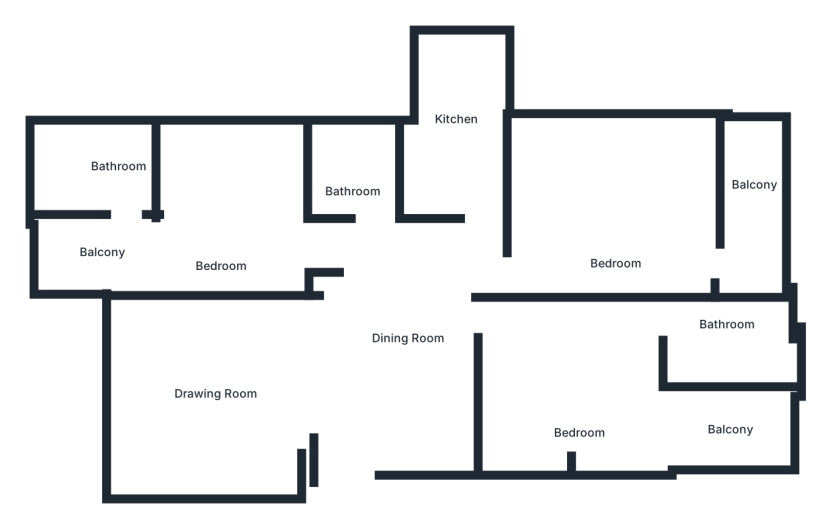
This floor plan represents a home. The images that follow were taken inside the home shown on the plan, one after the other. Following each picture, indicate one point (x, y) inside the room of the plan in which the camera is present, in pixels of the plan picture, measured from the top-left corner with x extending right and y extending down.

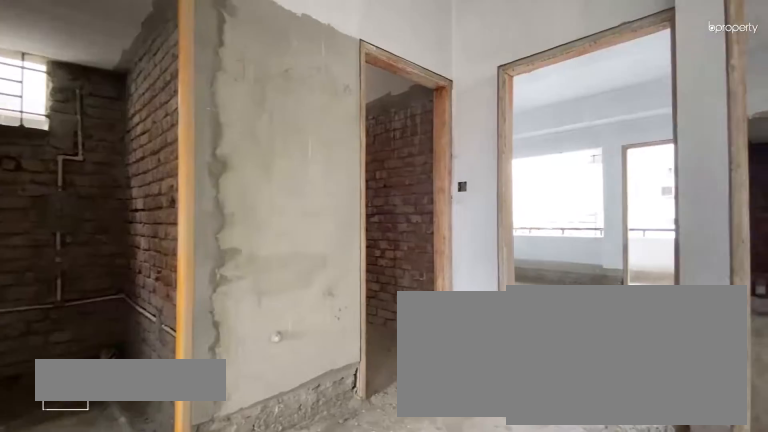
(411, 334)
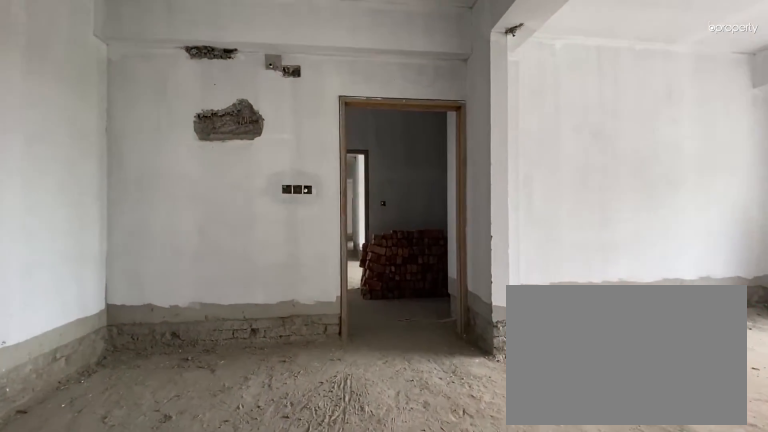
(411, 334)
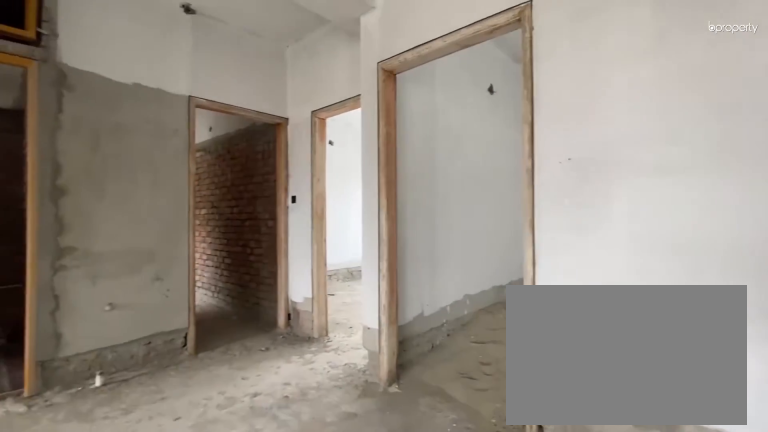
(411, 334)
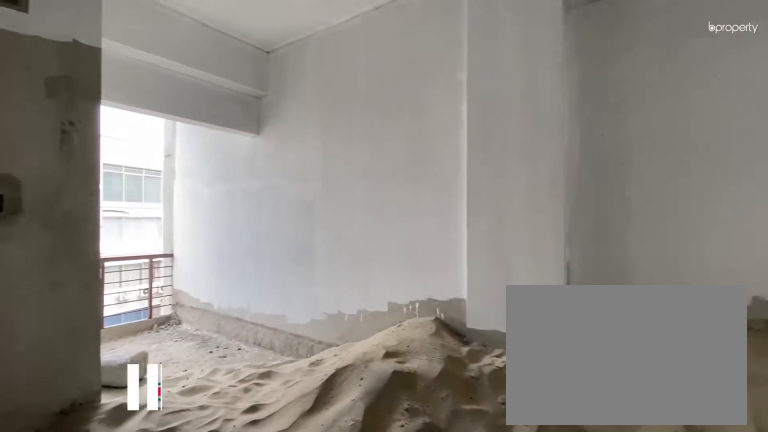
(591, 410)
